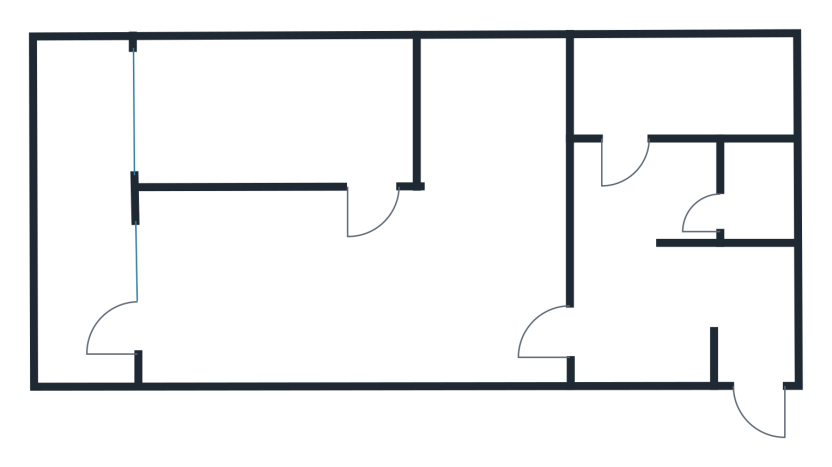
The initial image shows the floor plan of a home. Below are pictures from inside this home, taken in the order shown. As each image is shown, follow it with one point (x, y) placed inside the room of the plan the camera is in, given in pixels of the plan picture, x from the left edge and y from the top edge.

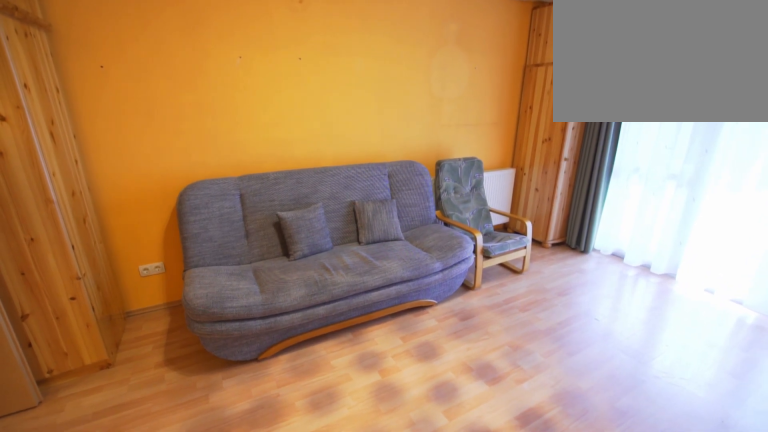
(354, 272)
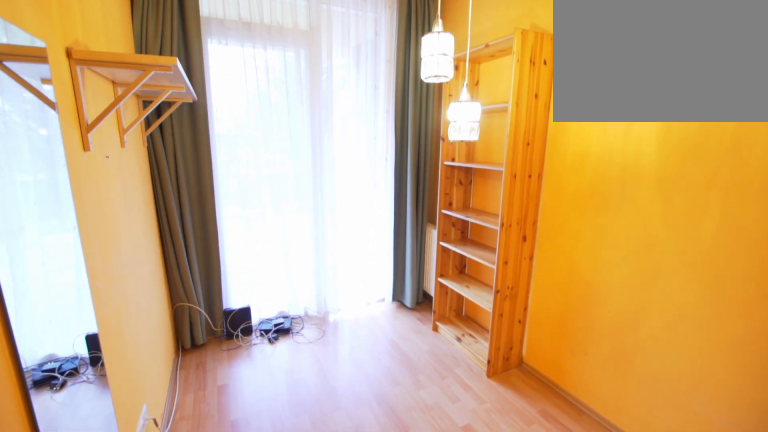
(280, 116)
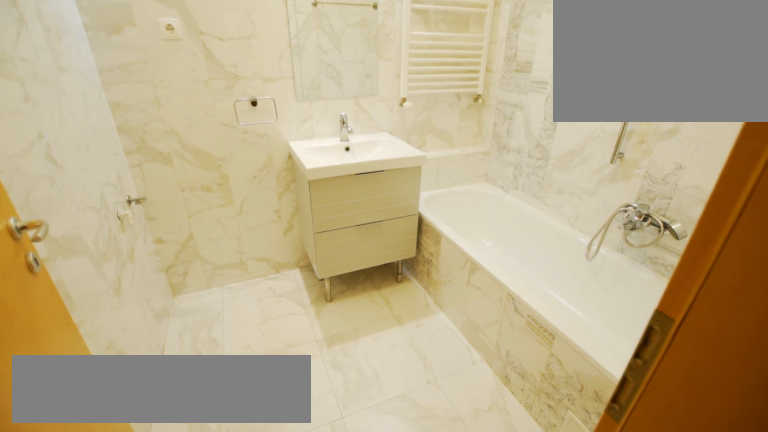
(673, 74)
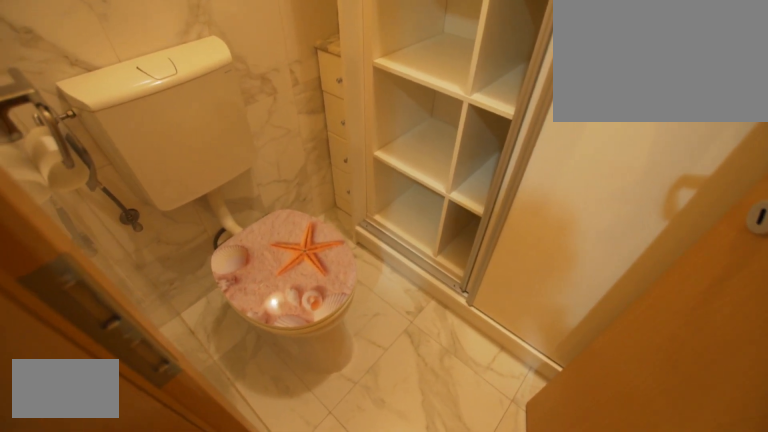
(757, 182)
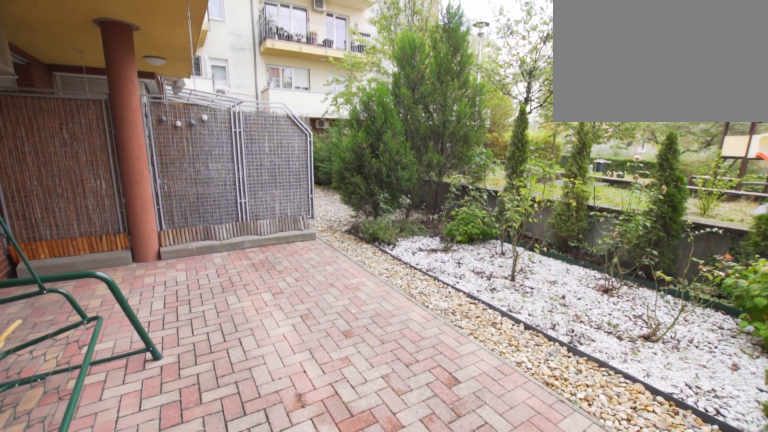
(83, 222)
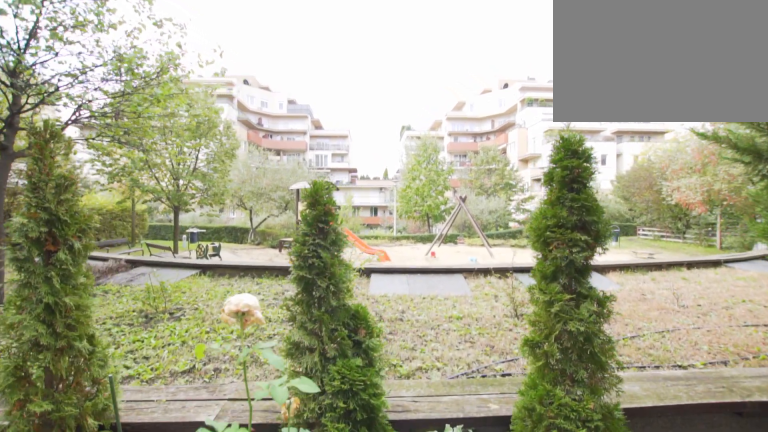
(83, 222)
